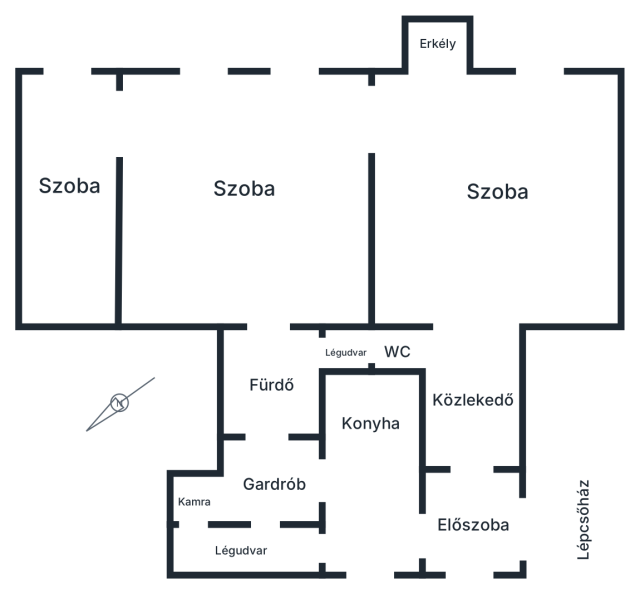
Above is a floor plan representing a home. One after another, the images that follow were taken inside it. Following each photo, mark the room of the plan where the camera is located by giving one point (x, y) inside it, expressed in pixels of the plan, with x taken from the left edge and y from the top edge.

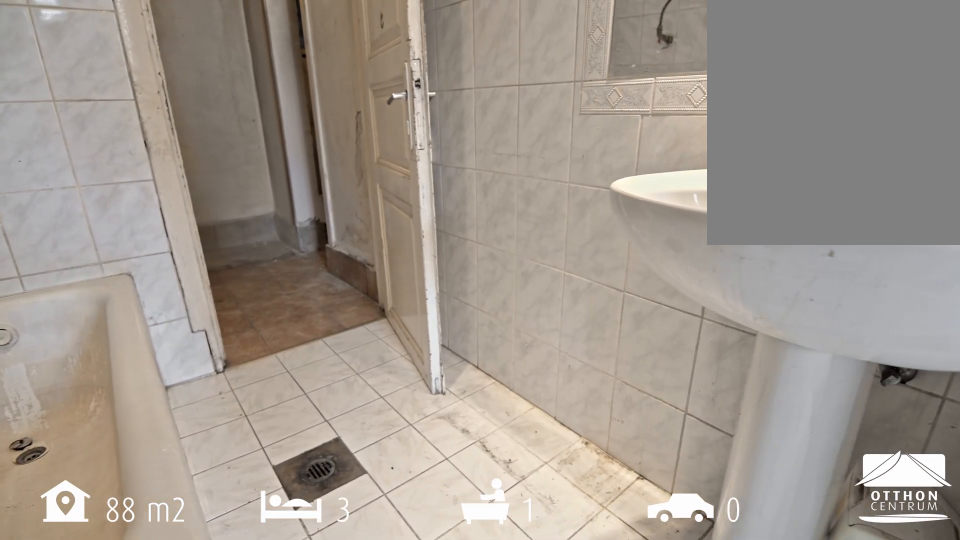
(279, 377)
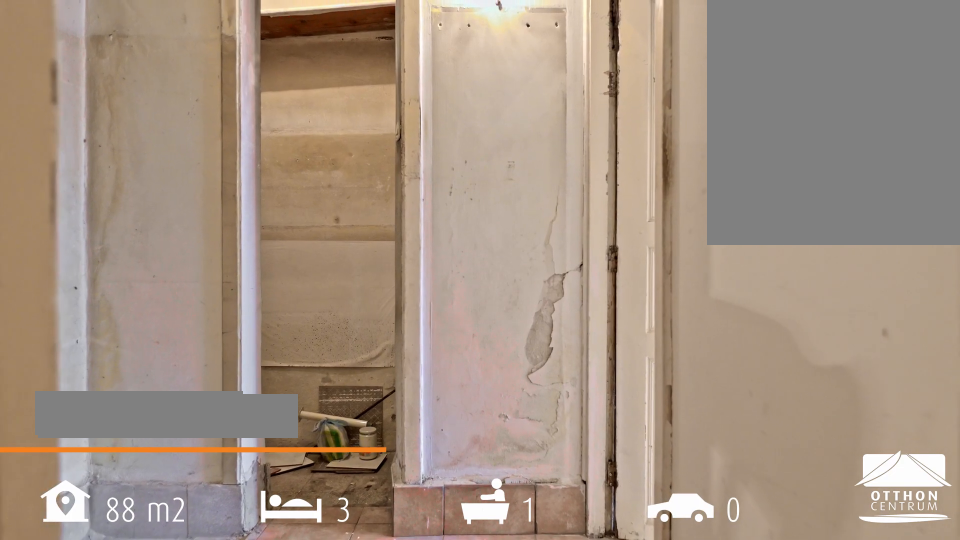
(272, 481)
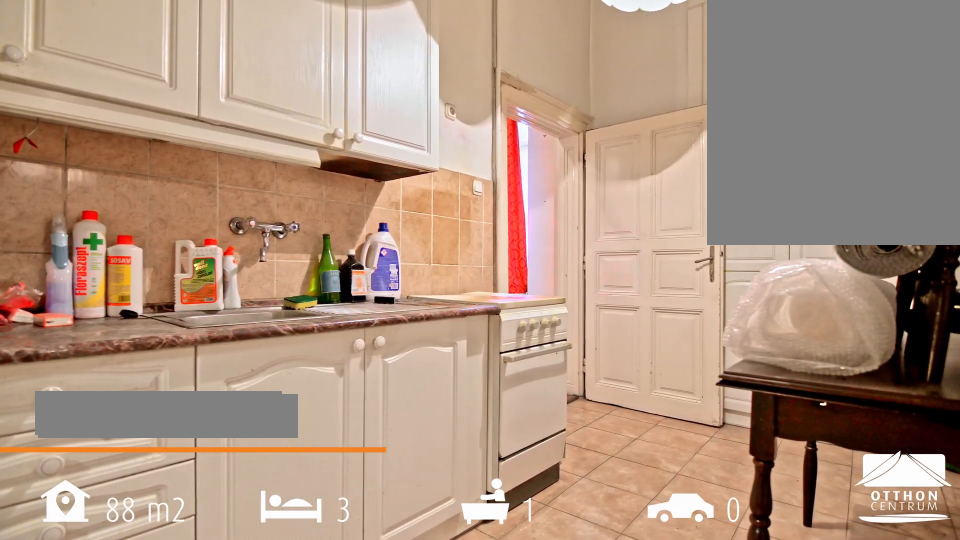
(373, 477)
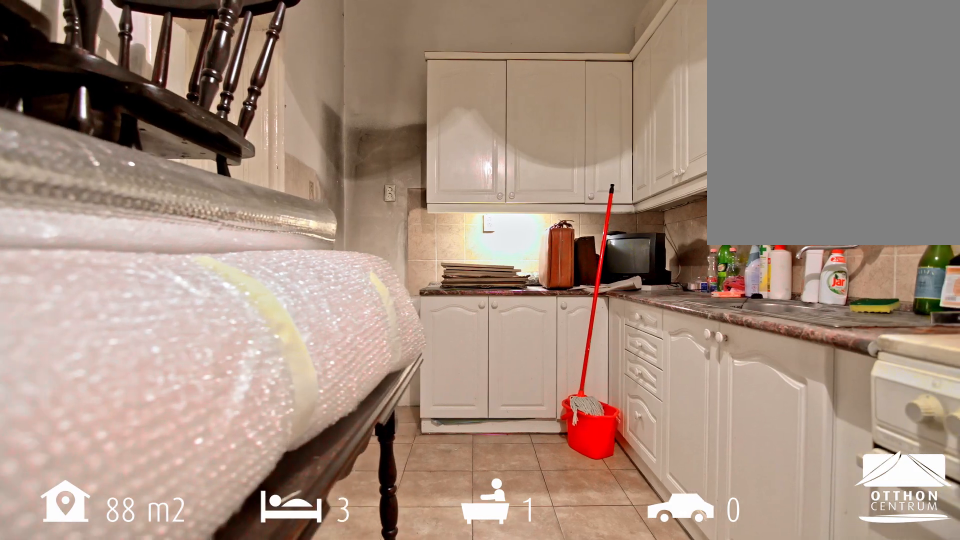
(373, 477)
